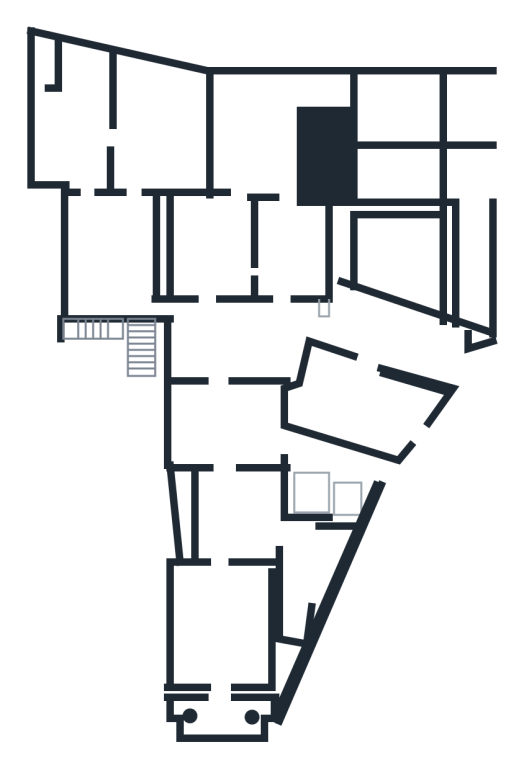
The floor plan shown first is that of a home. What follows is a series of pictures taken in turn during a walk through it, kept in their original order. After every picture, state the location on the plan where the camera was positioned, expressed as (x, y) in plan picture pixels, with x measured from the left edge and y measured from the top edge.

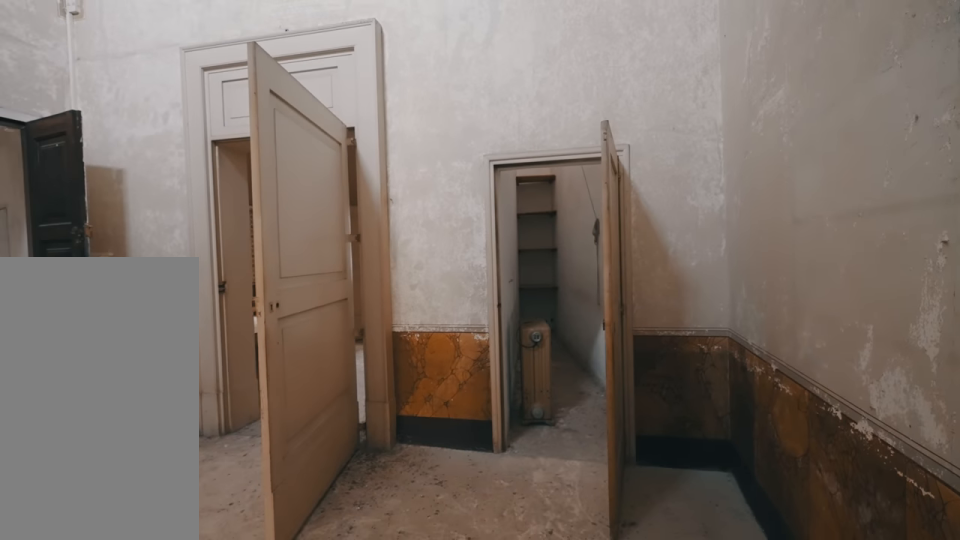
(221, 427)
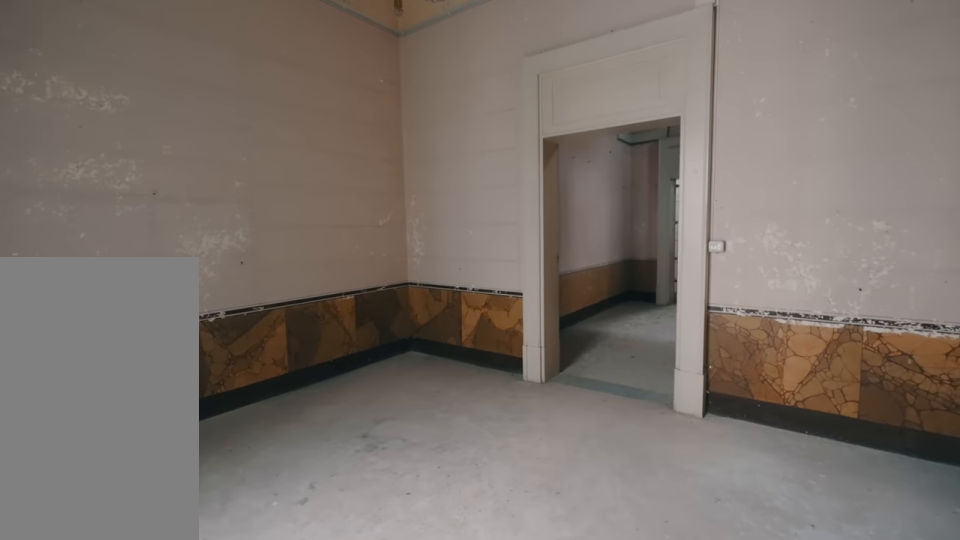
(227, 626)
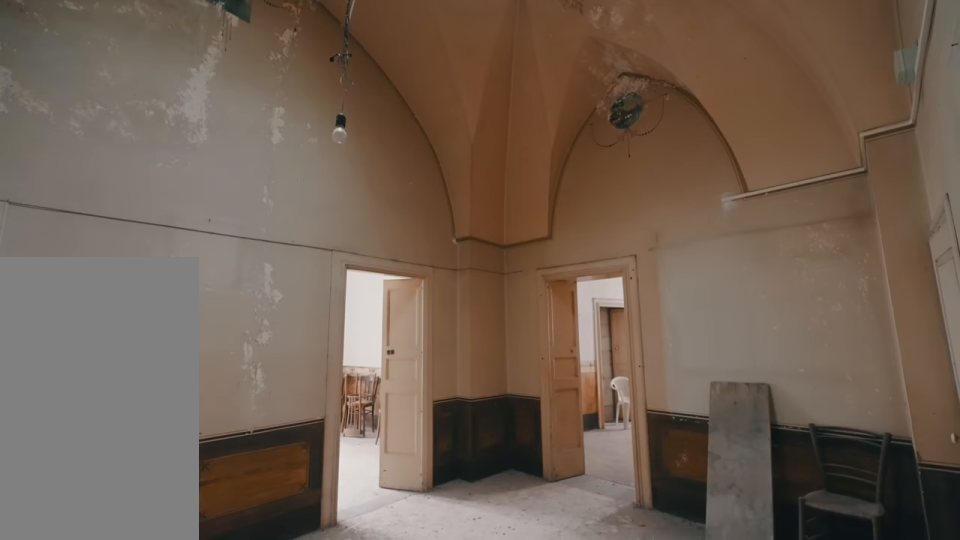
(238, 347)
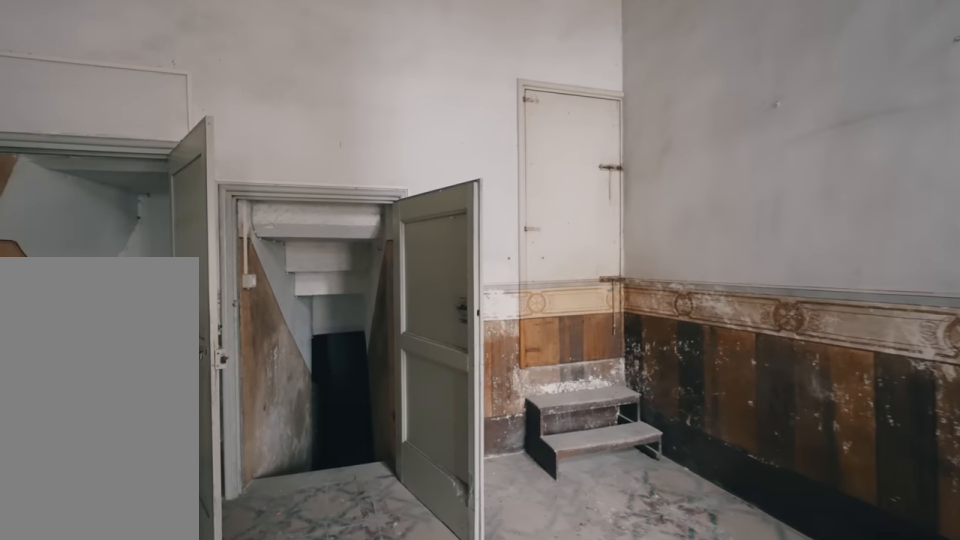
(109, 256)
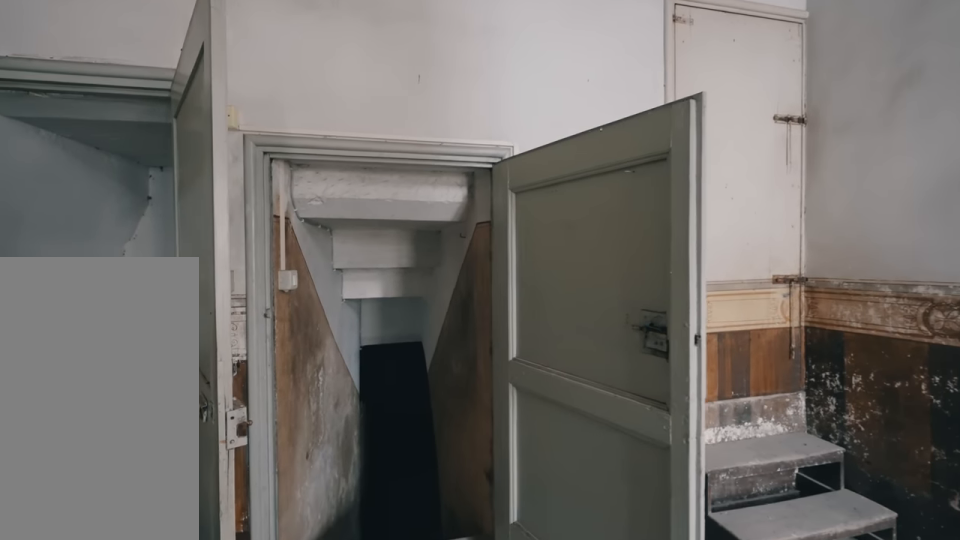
(109, 256)
